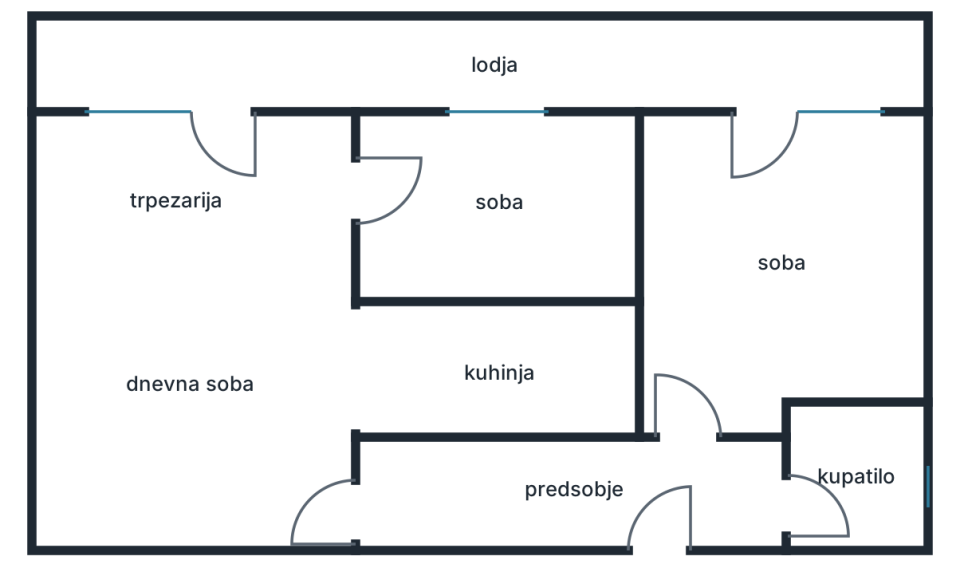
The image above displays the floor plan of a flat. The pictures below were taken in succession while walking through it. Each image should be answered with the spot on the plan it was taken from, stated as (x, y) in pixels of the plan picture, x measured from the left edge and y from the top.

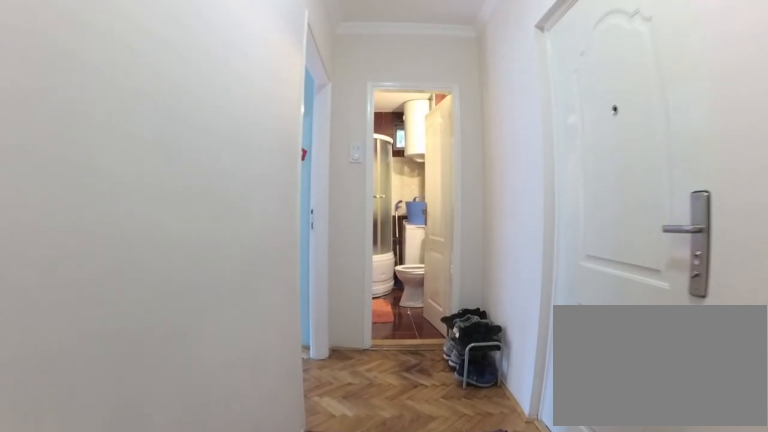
(536, 487)
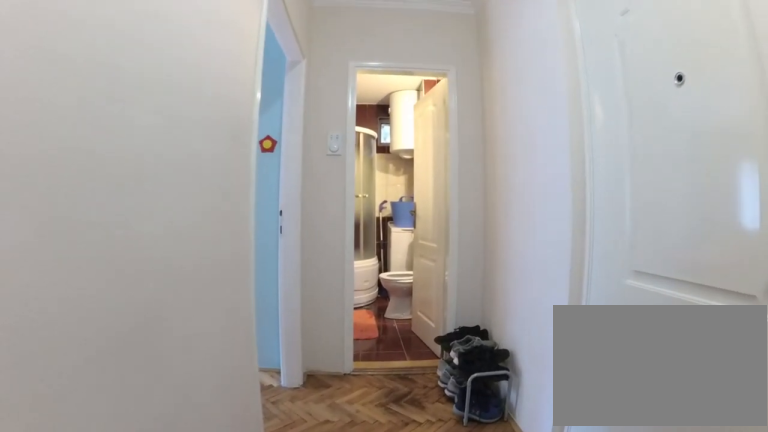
(588, 487)
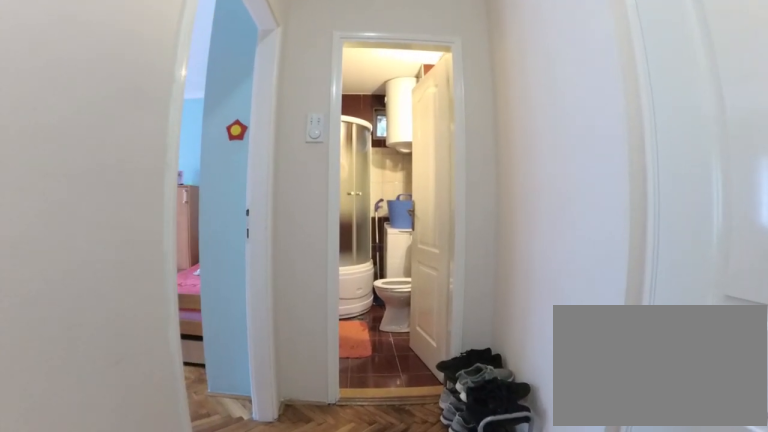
(612, 490)
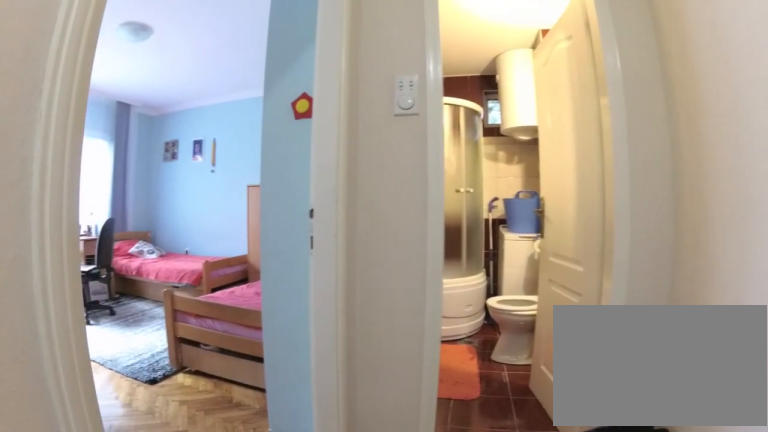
(646, 495)
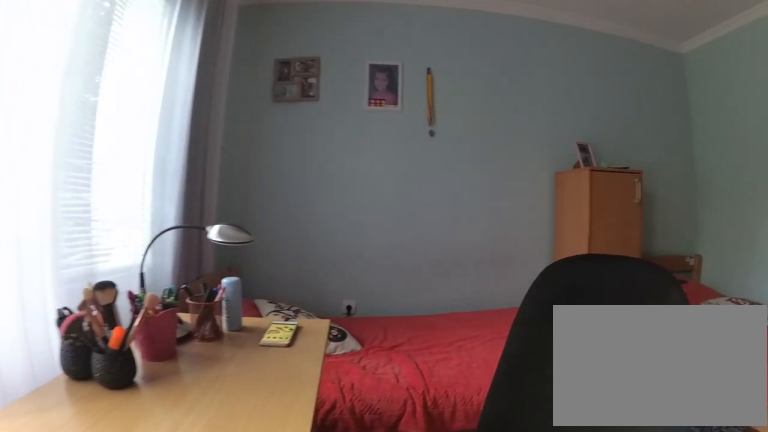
(693, 204)
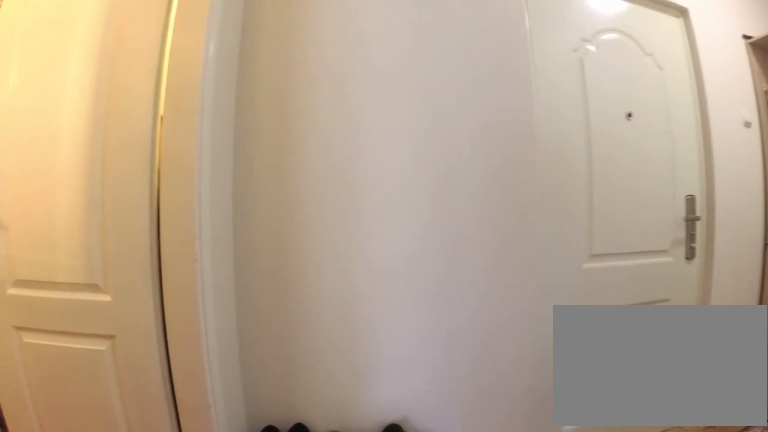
(690, 447)
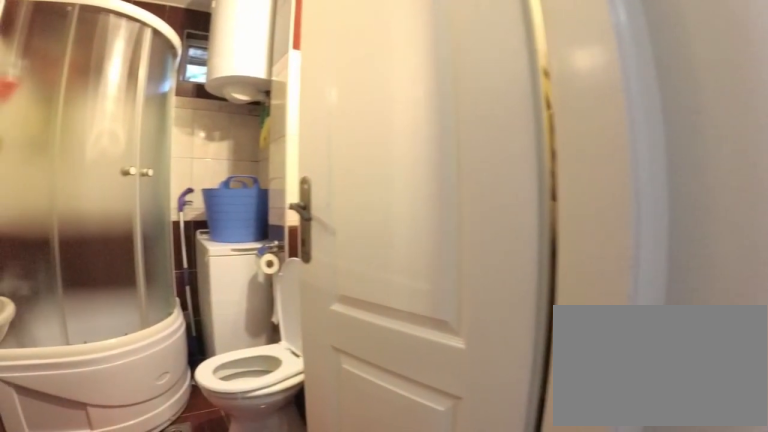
(721, 480)
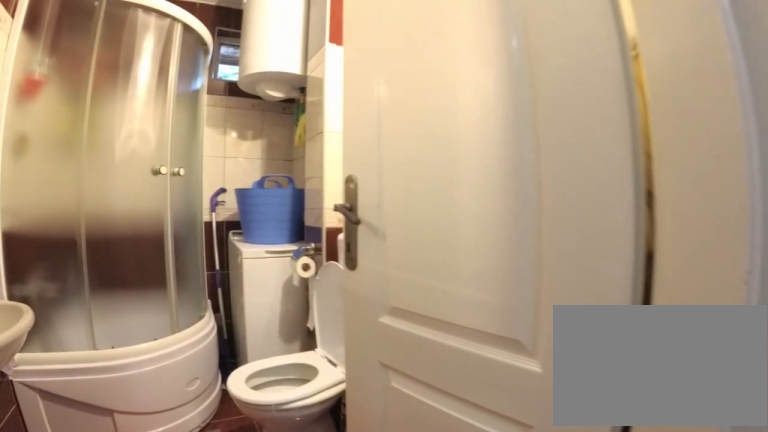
(726, 485)
